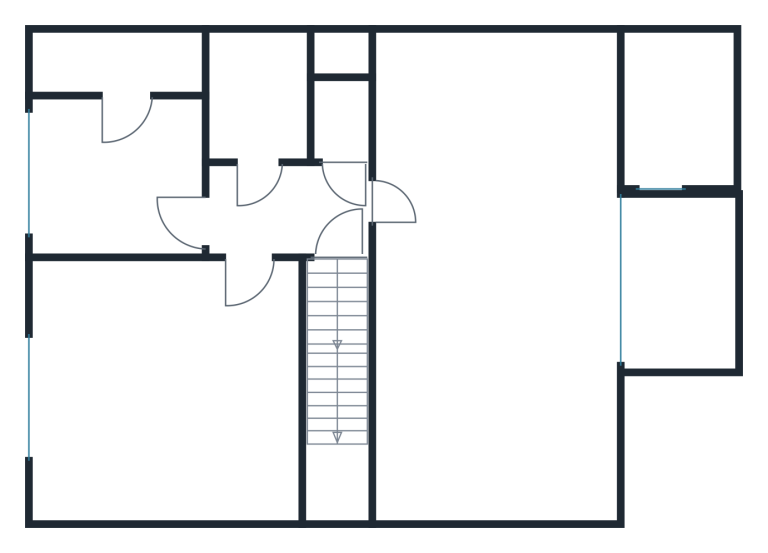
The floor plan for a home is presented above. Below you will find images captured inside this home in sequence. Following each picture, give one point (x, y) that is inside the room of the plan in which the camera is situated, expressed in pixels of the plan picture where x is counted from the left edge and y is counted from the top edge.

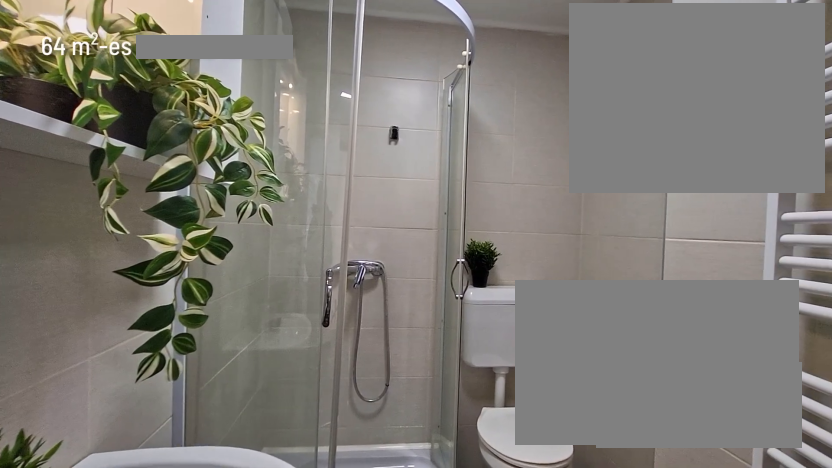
(256, 101)
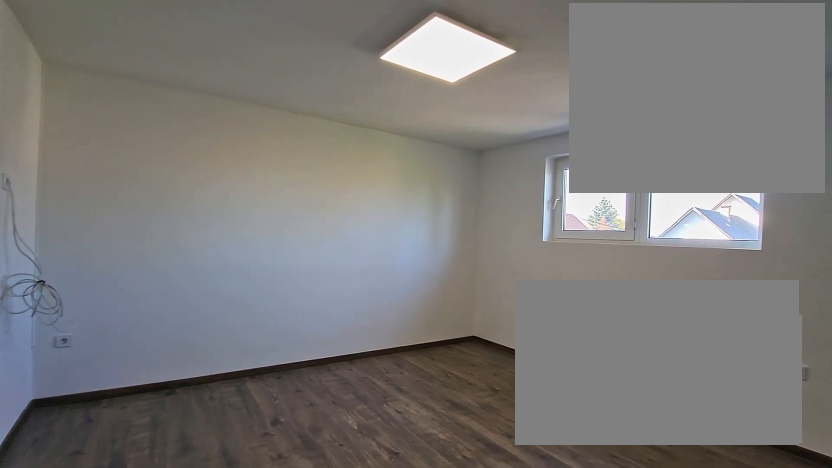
(173, 394)
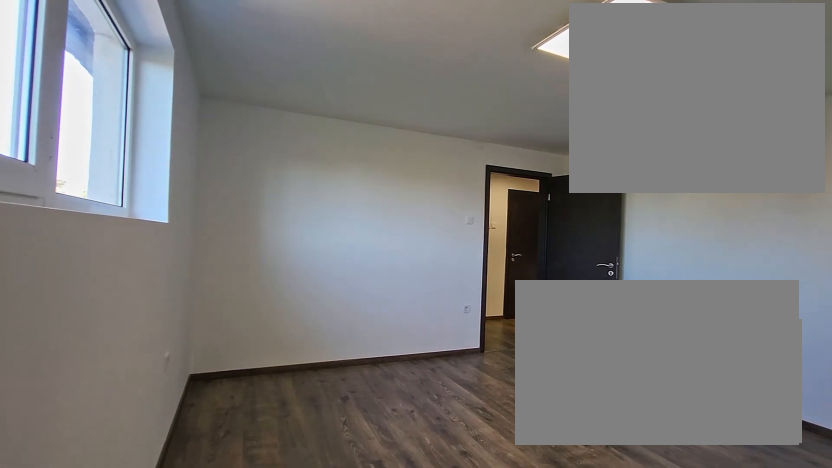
(173, 394)
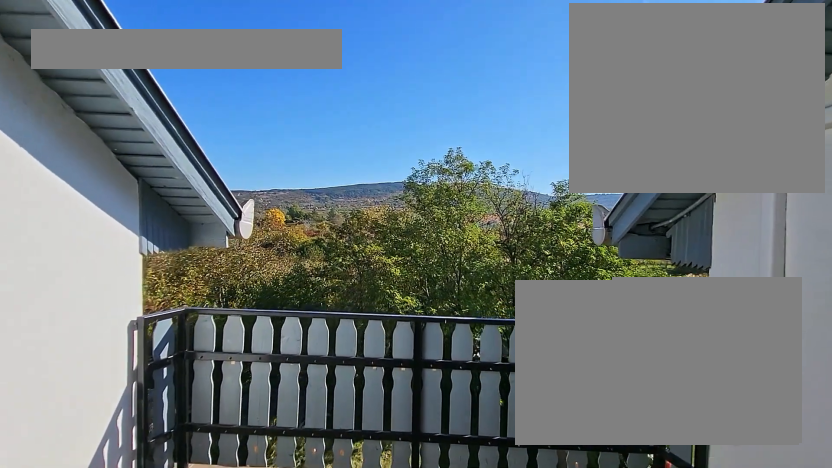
(686, 288)
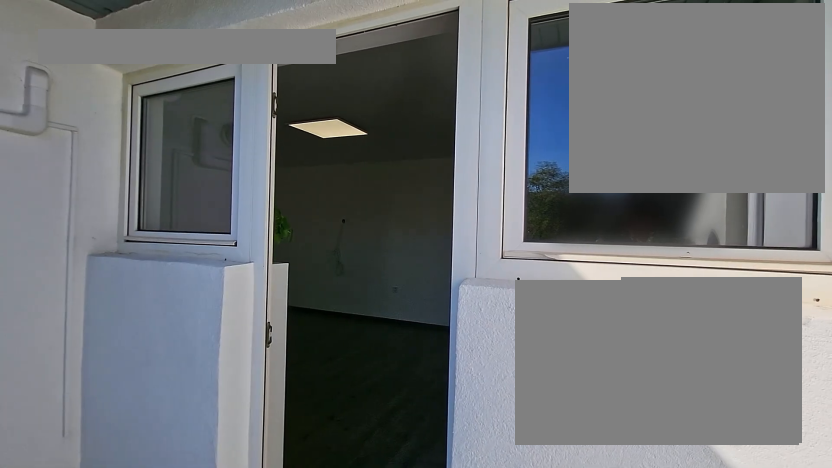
(686, 288)
